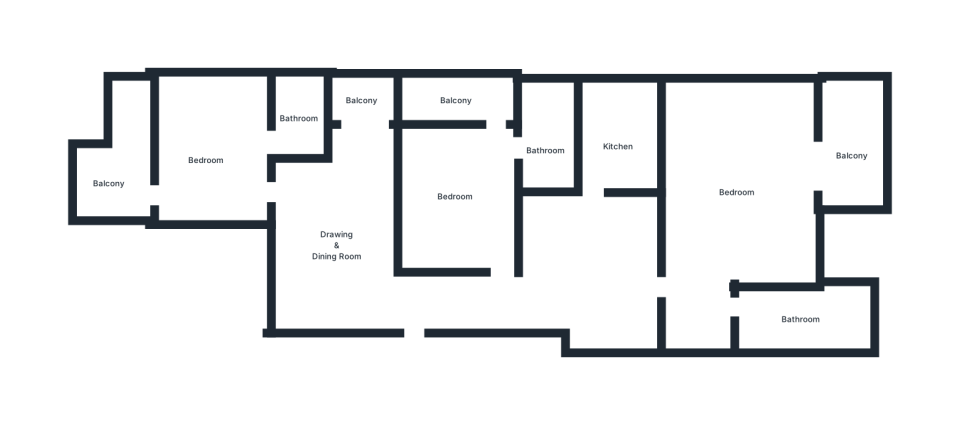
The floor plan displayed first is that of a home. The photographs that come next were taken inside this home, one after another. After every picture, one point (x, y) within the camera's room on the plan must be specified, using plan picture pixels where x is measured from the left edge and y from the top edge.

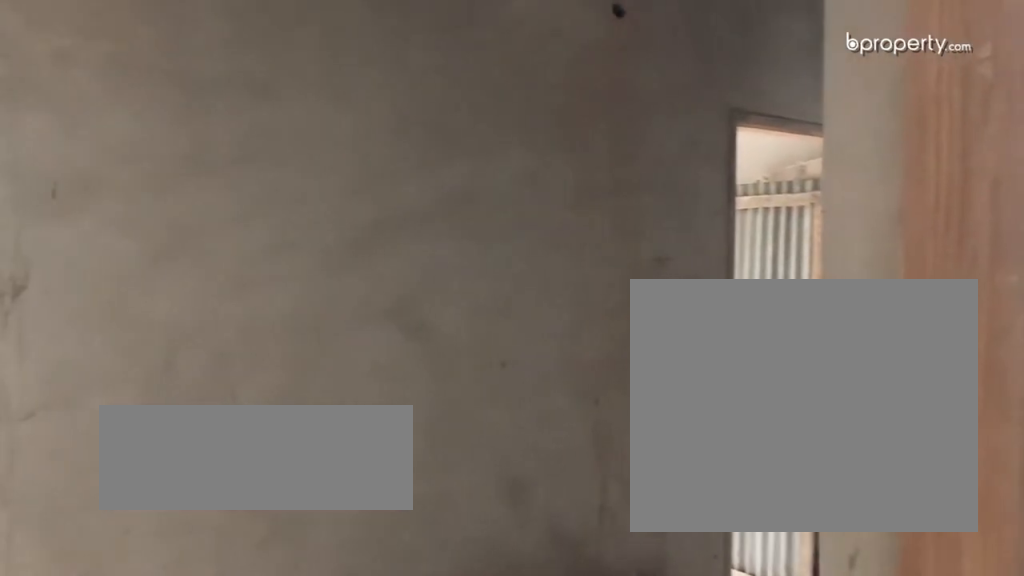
(355, 250)
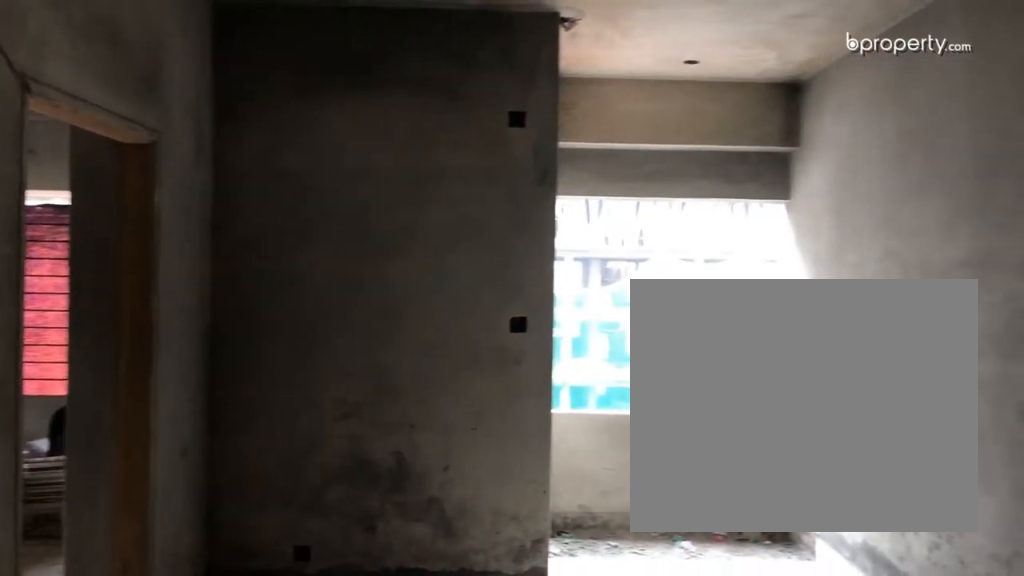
(355, 250)
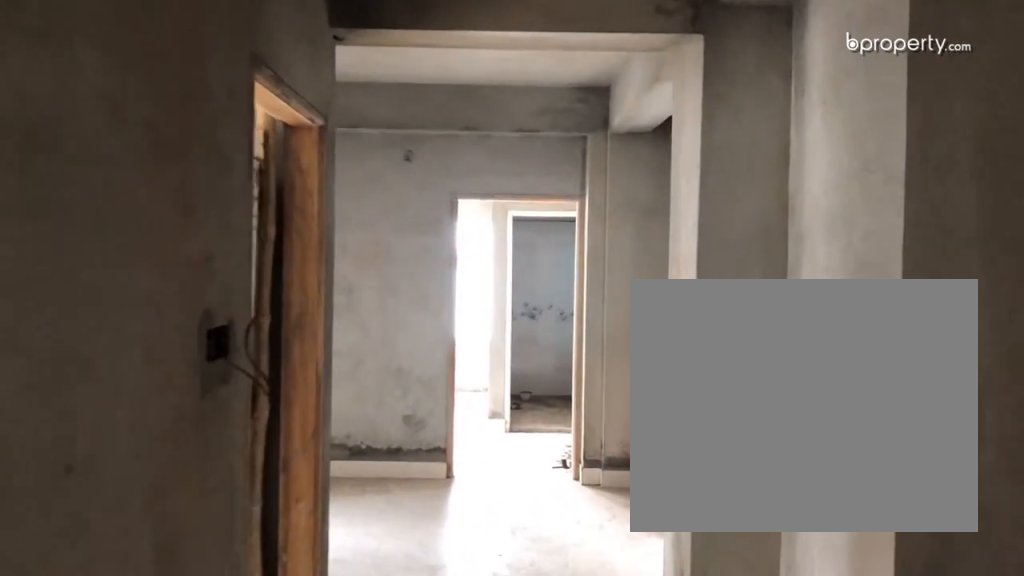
(520, 300)
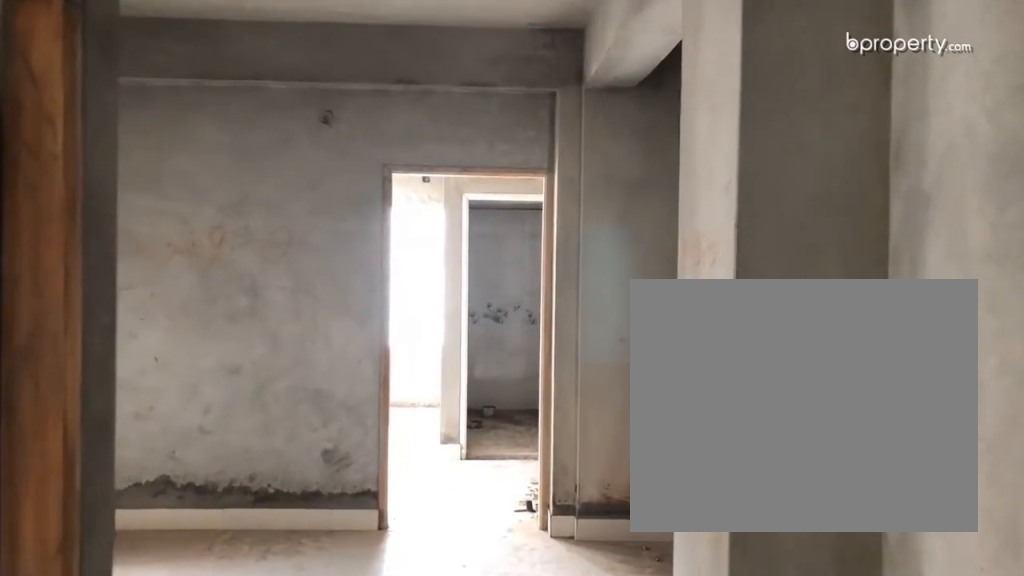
(520, 300)
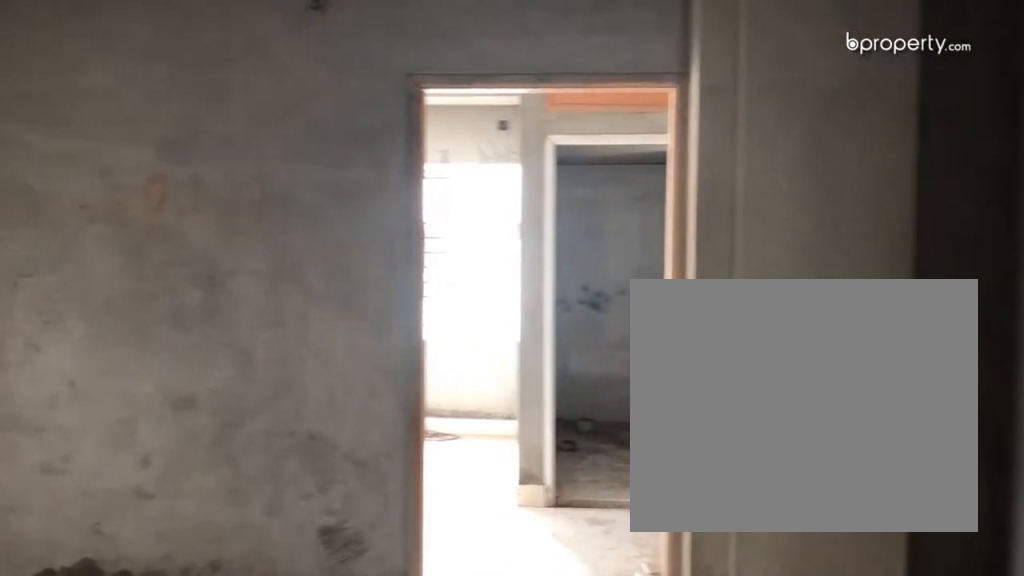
(597, 281)
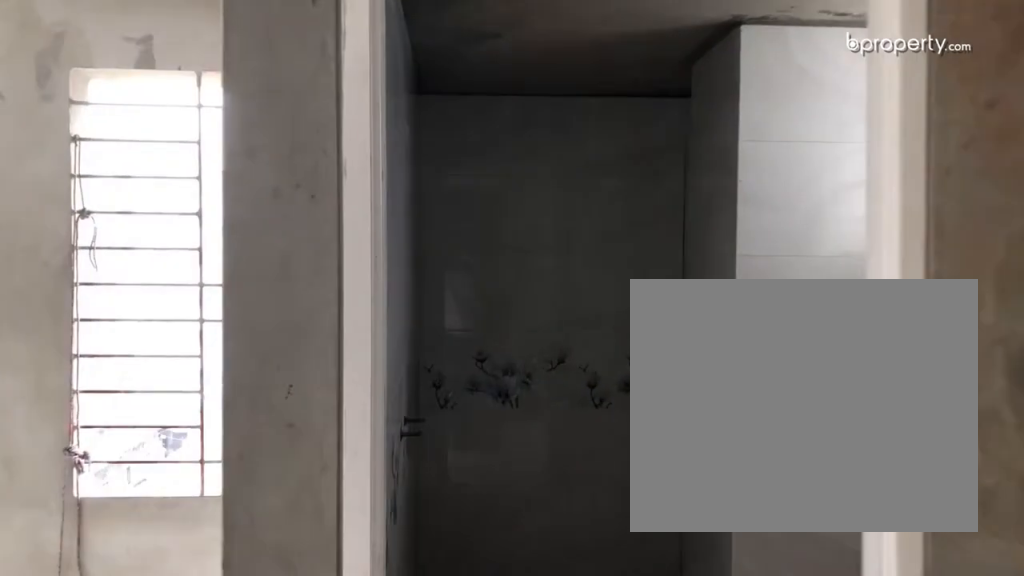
(739, 193)
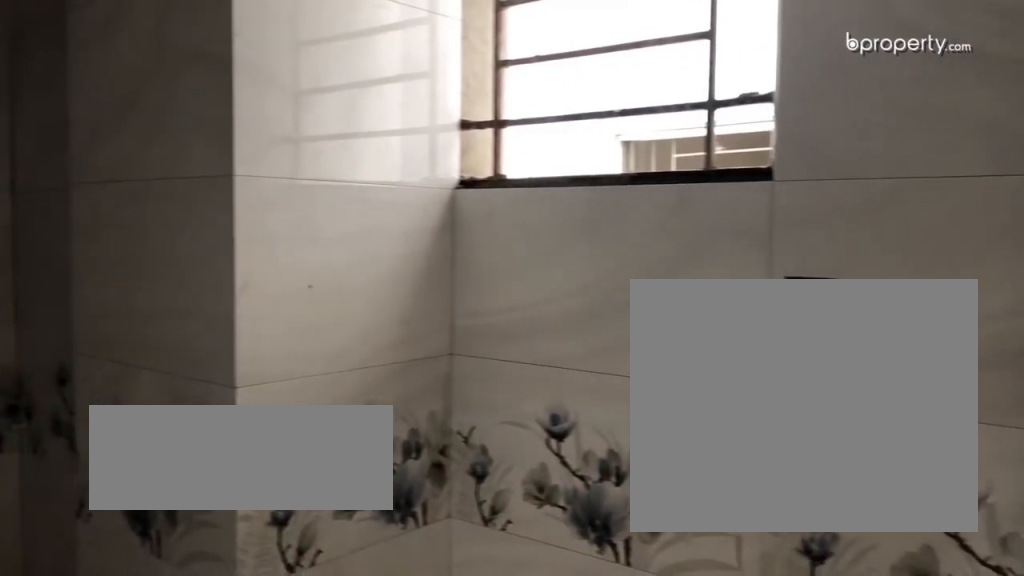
(799, 320)
